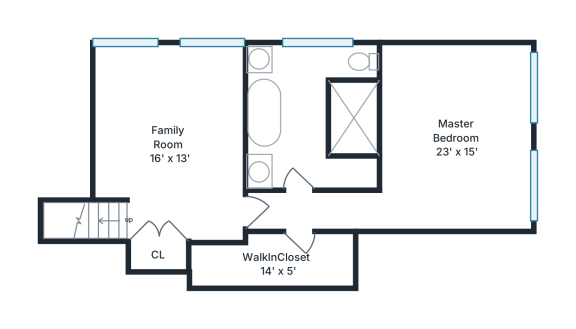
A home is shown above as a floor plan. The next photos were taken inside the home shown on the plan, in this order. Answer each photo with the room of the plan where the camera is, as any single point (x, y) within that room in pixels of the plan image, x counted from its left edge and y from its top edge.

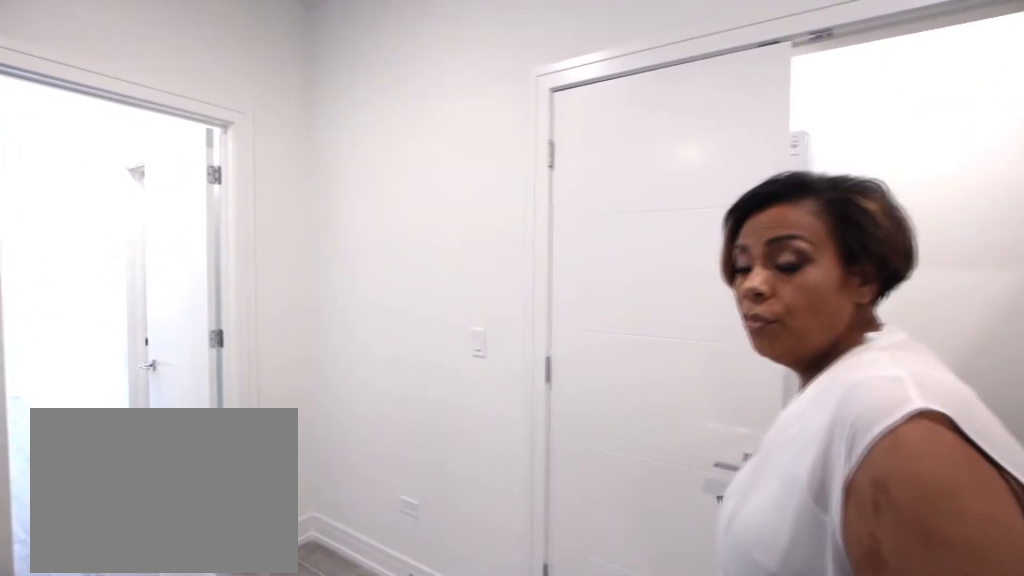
(170, 139)
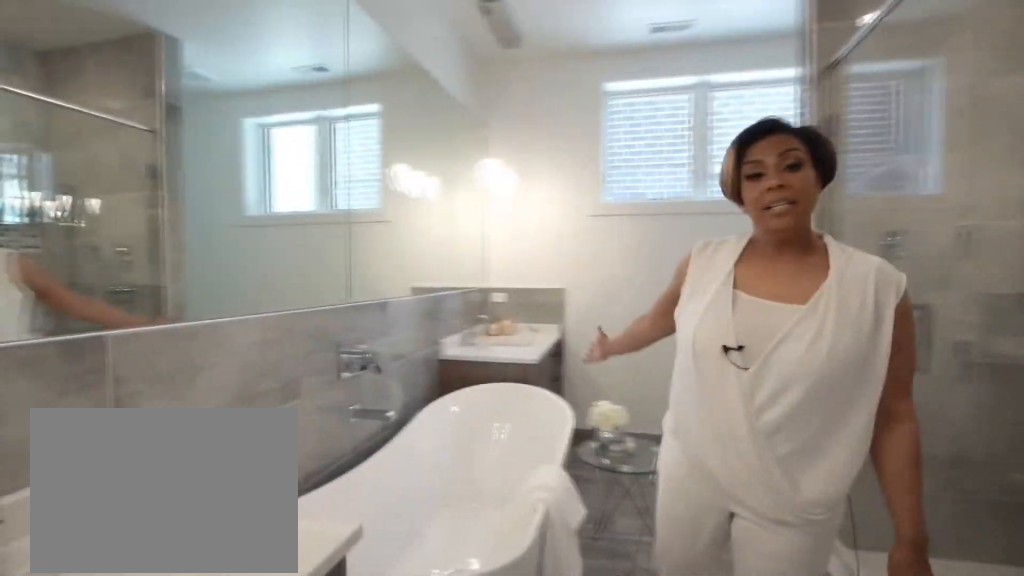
(313, 118)
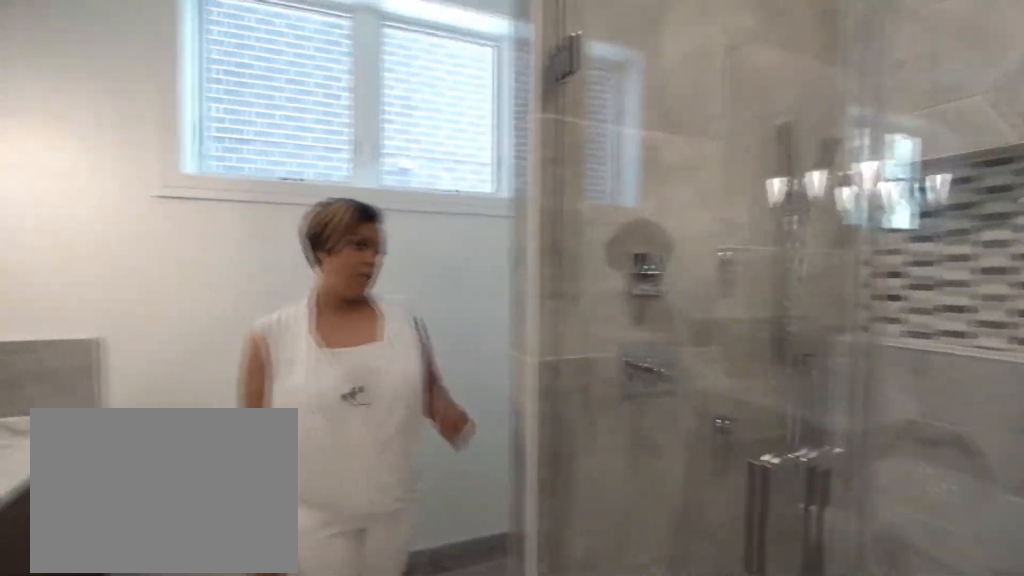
(313, 118)
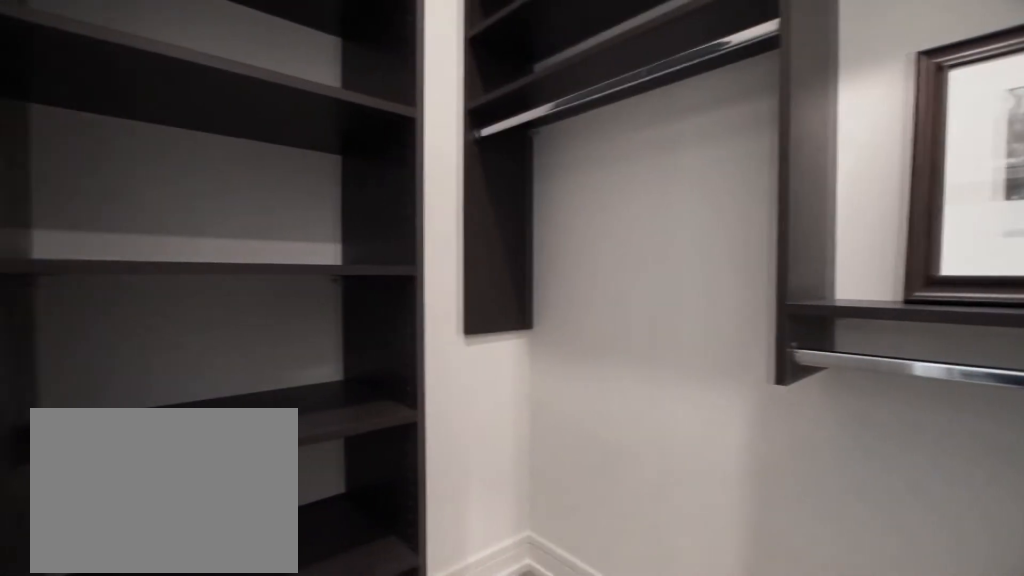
(275, 261)
